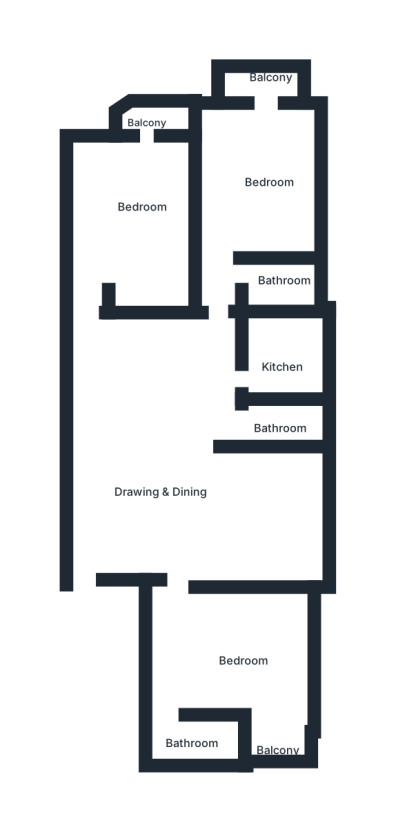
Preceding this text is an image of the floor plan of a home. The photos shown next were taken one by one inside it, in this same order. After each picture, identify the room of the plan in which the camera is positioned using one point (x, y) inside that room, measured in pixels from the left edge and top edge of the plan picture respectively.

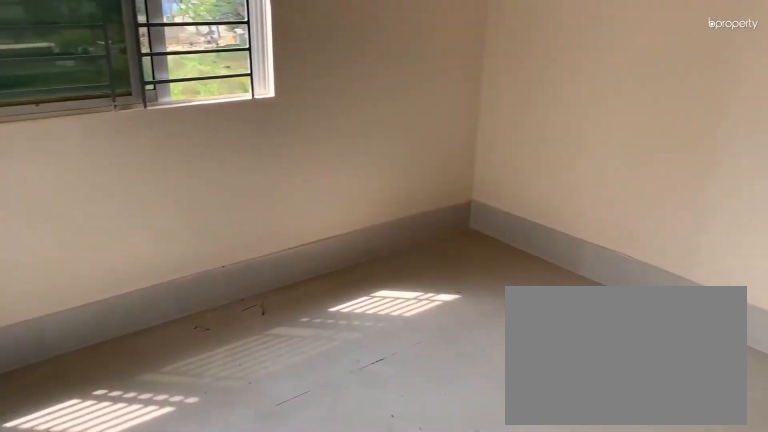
(267, 160)
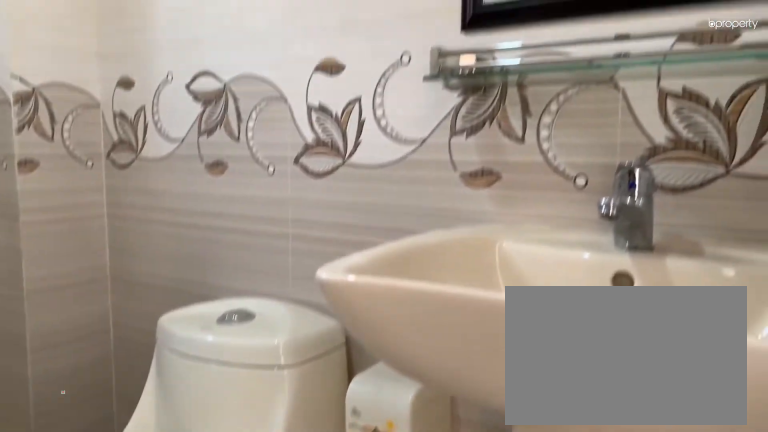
(268, 279)
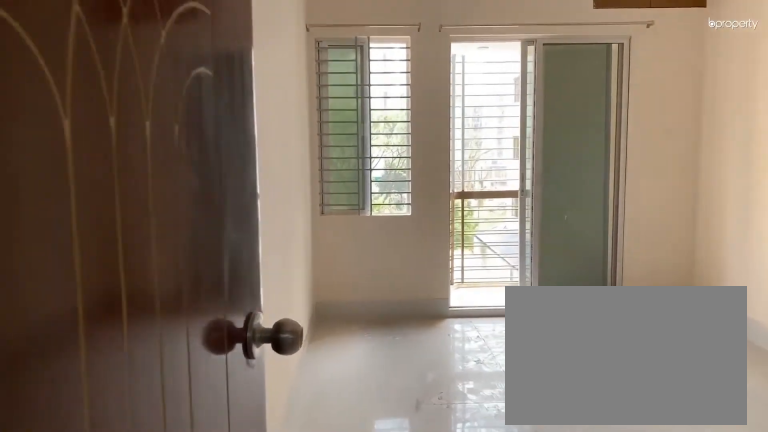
(131, 207)
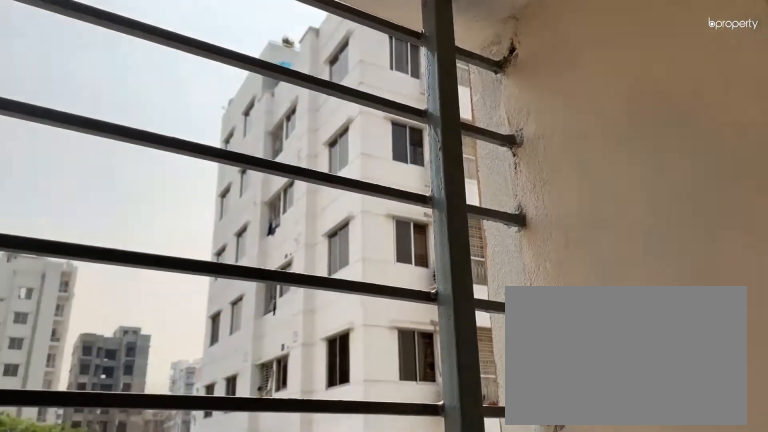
(140, 116)
